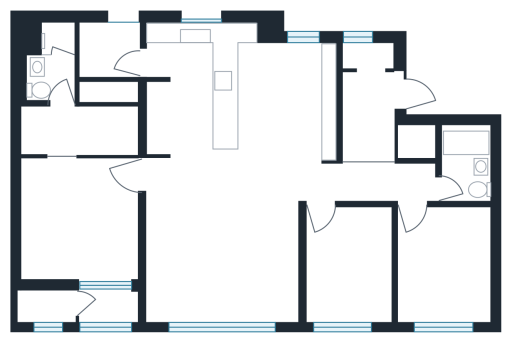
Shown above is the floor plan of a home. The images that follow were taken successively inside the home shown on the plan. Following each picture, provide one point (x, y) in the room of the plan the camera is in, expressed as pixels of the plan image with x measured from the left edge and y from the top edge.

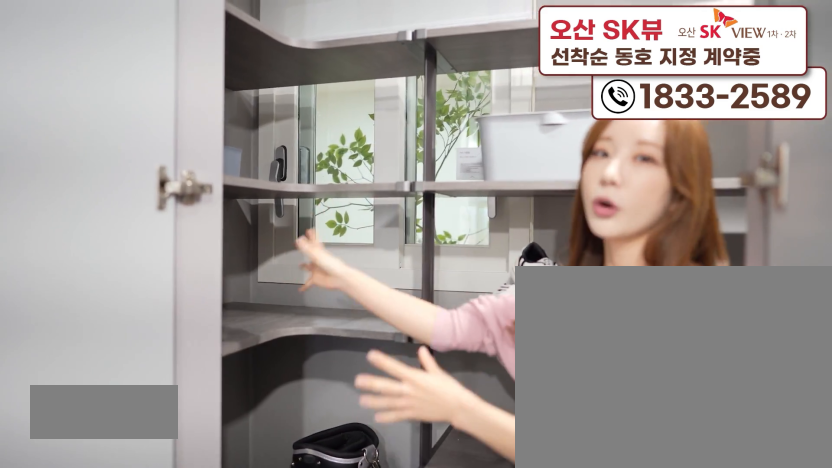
(372, 102)
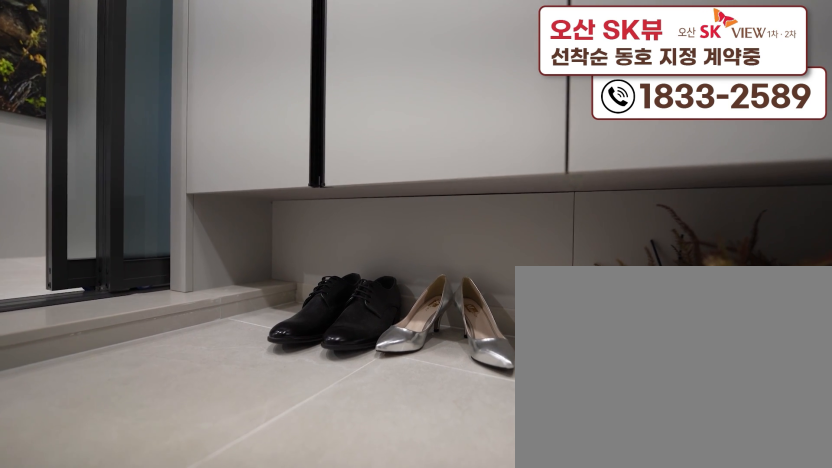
(372, 102)
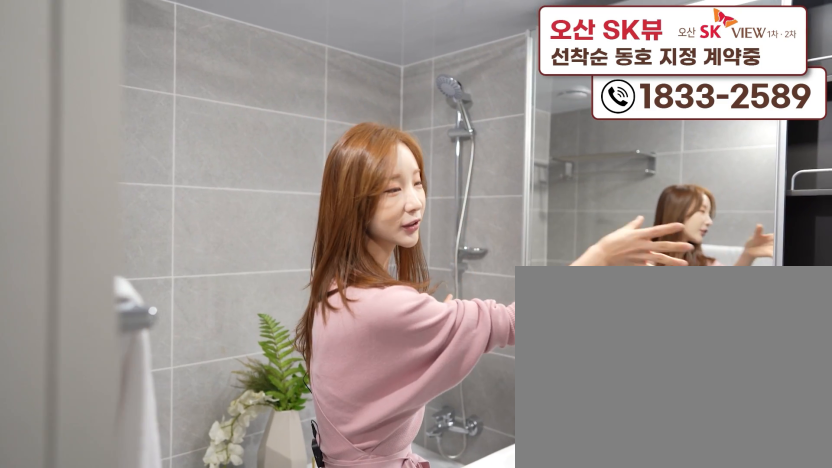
(470, 178)
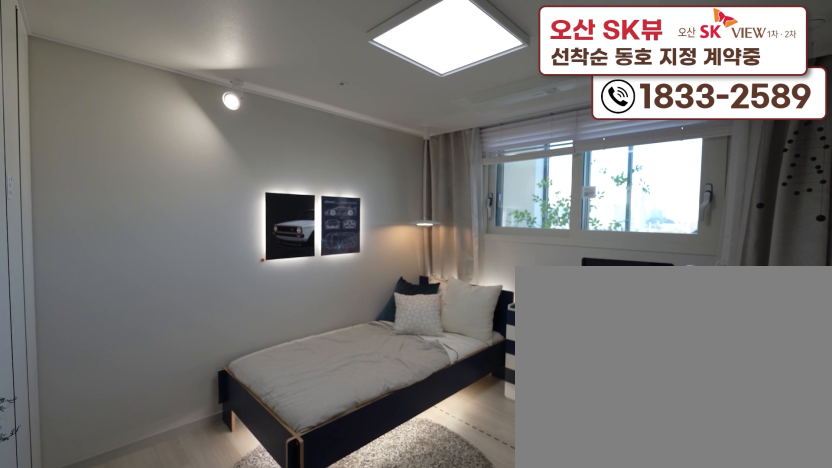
(439, 290)
